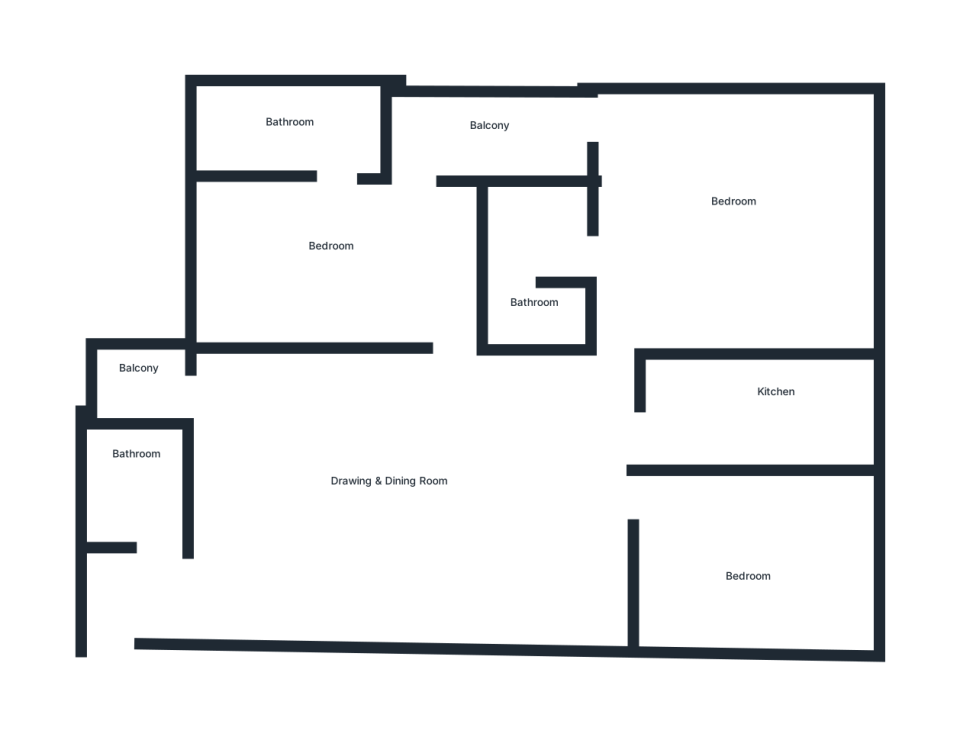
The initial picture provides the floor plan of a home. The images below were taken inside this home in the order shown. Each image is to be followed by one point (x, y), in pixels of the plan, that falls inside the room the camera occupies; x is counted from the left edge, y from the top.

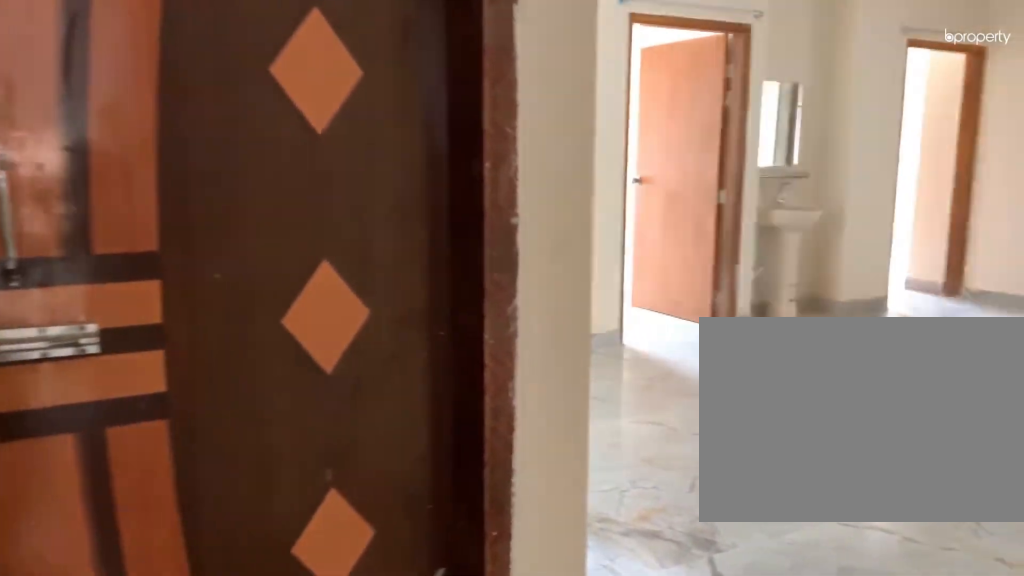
(185, 593)
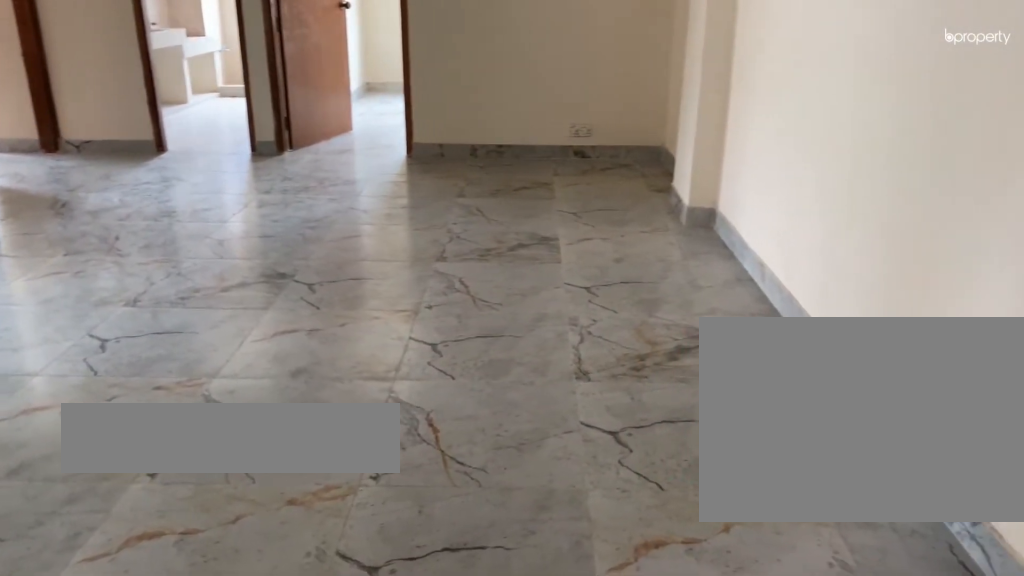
(389, 495)
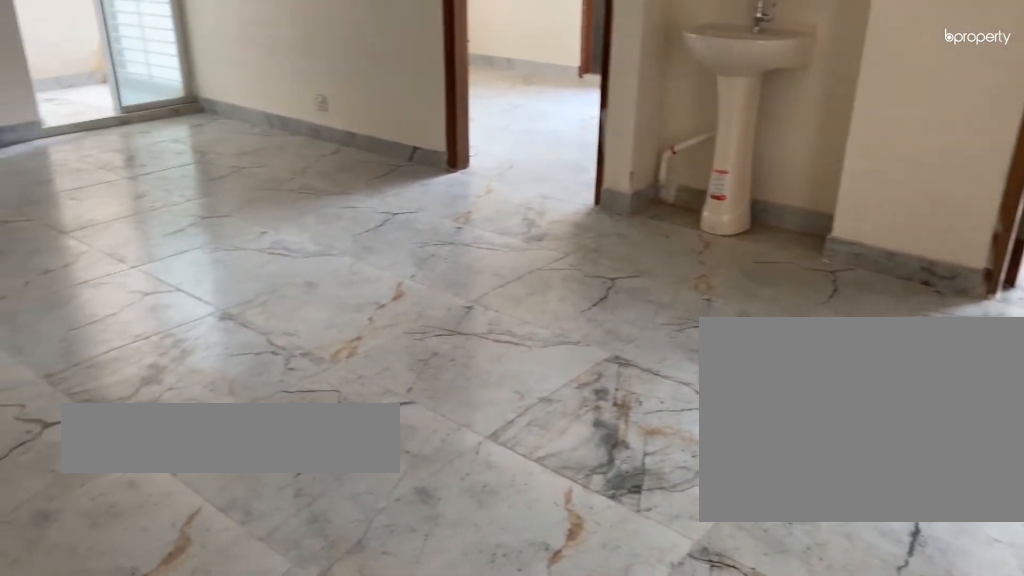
(400, 484)
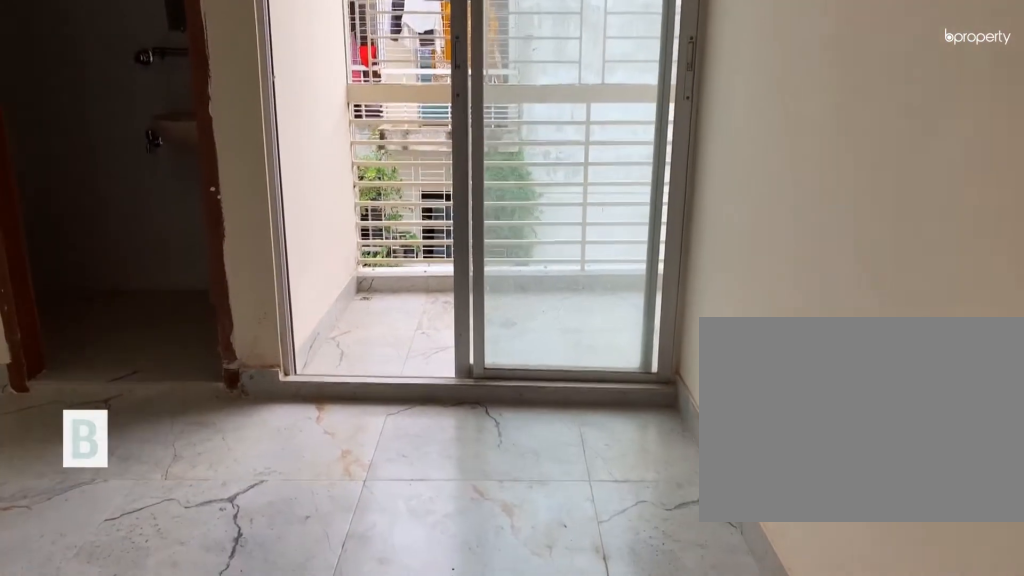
(330, 253)
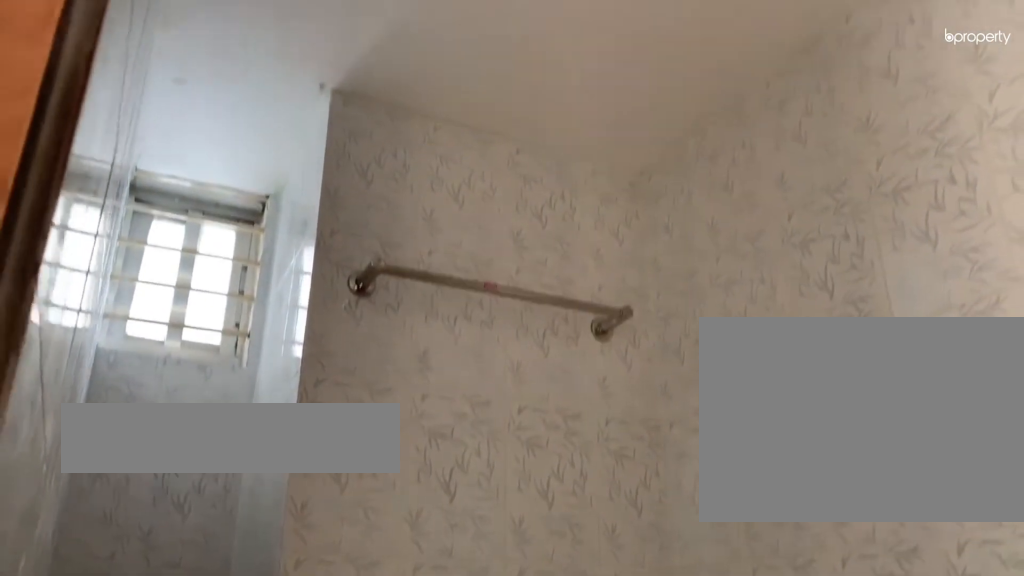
(304, 124)
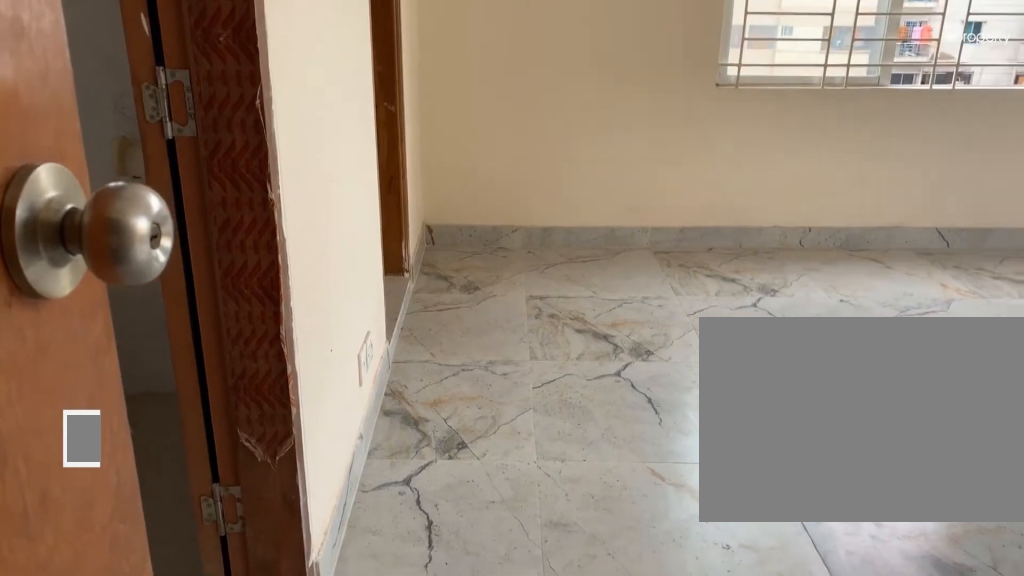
(703, 234)
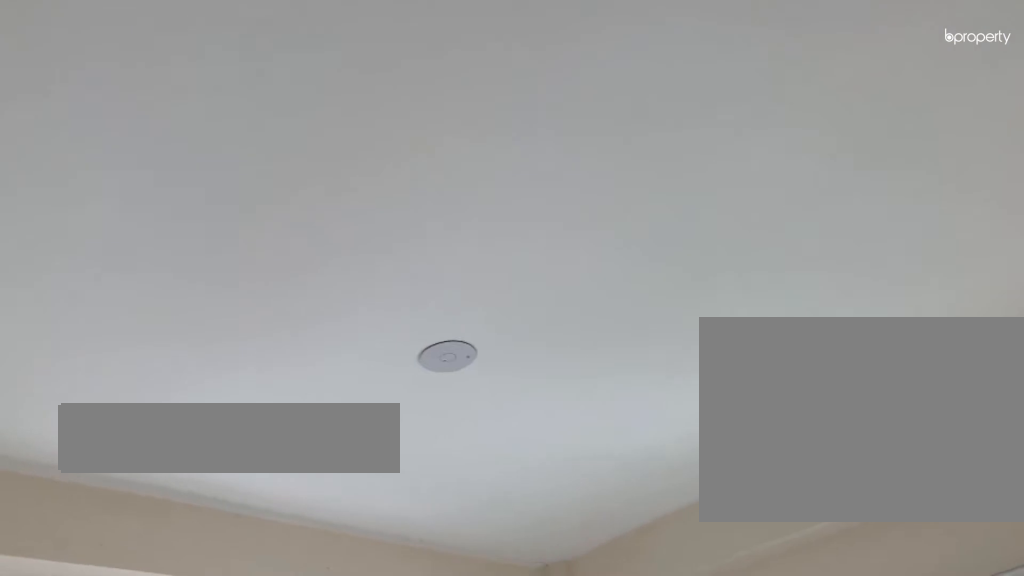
(703, 234)
